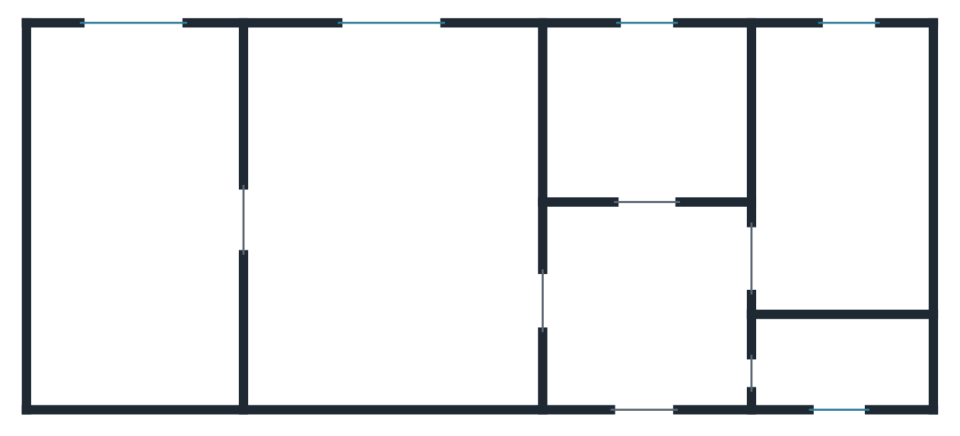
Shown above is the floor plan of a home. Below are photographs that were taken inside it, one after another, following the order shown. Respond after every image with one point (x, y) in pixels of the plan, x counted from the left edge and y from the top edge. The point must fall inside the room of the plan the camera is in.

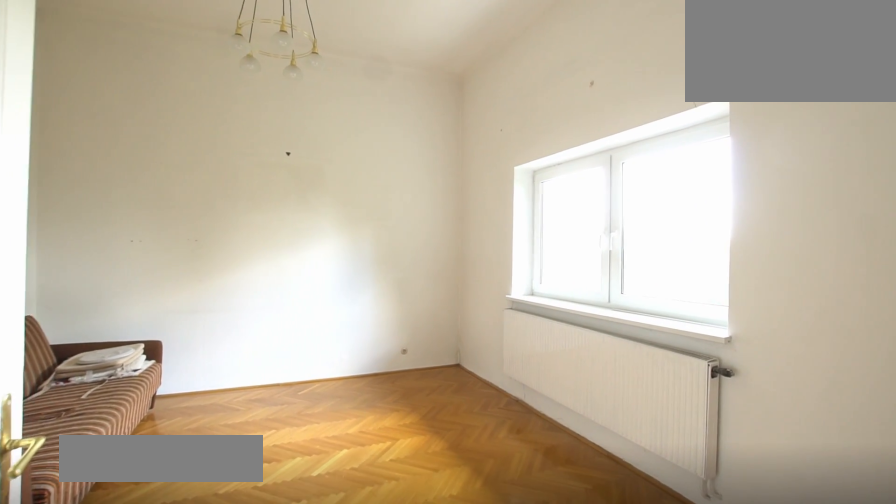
(141, 226)
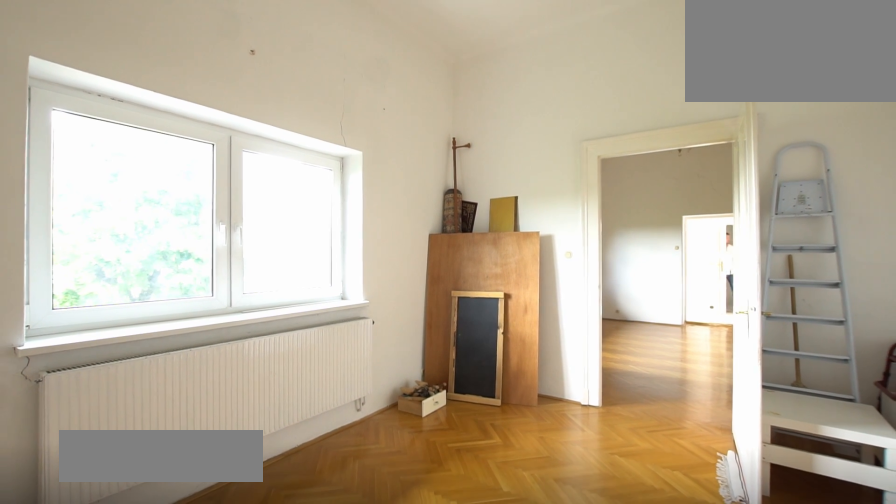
(142, 226)
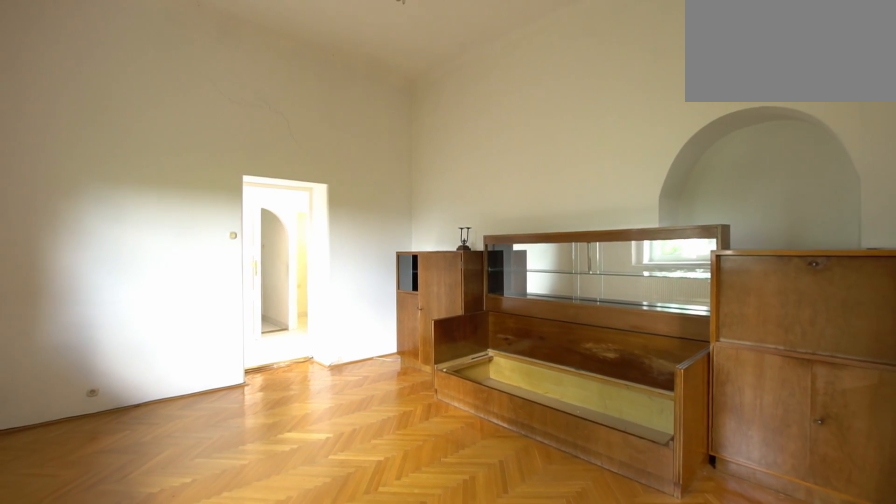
(411, 226)
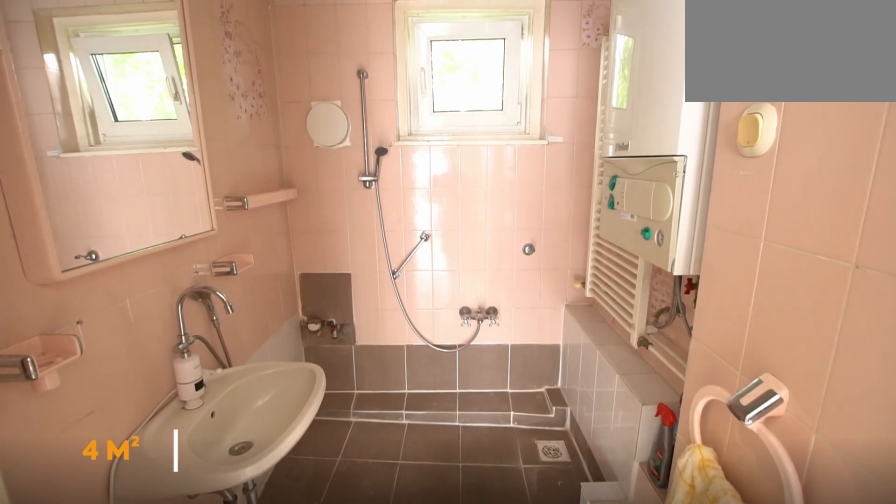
(648, 117)
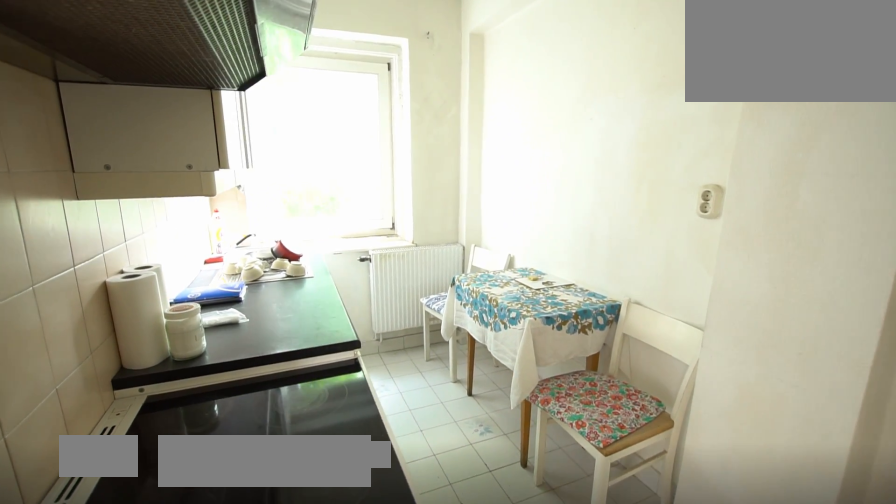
(833, 157)
